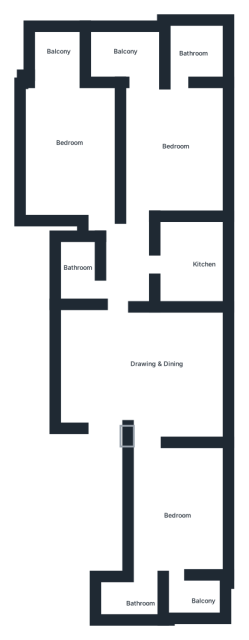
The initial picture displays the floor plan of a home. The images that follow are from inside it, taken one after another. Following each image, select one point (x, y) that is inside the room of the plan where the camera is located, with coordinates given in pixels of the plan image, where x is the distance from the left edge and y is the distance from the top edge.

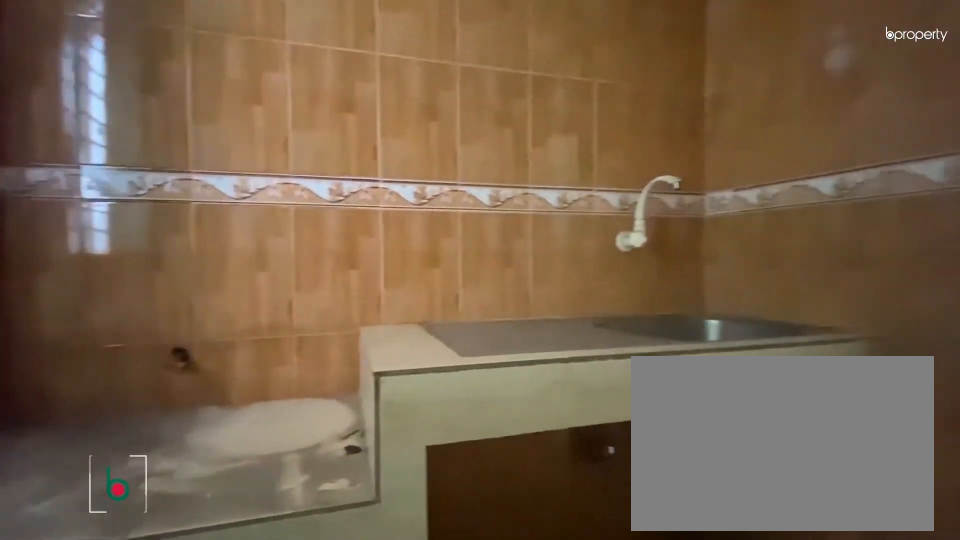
(199, 260)
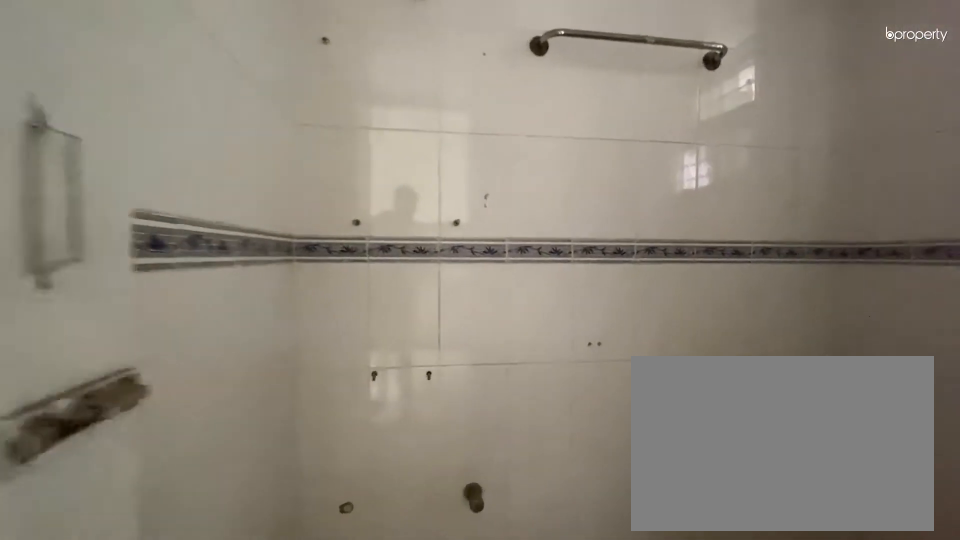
(192, 53)
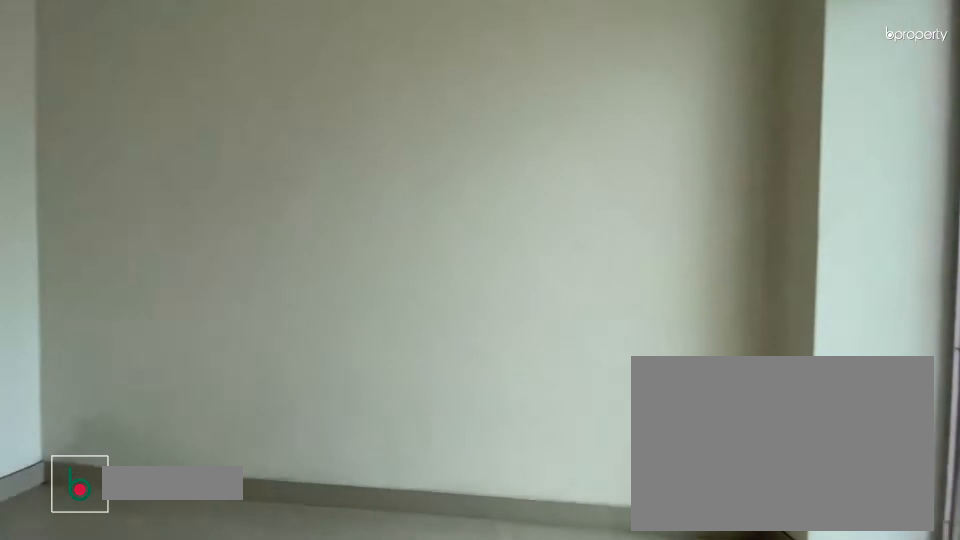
(68, 145)
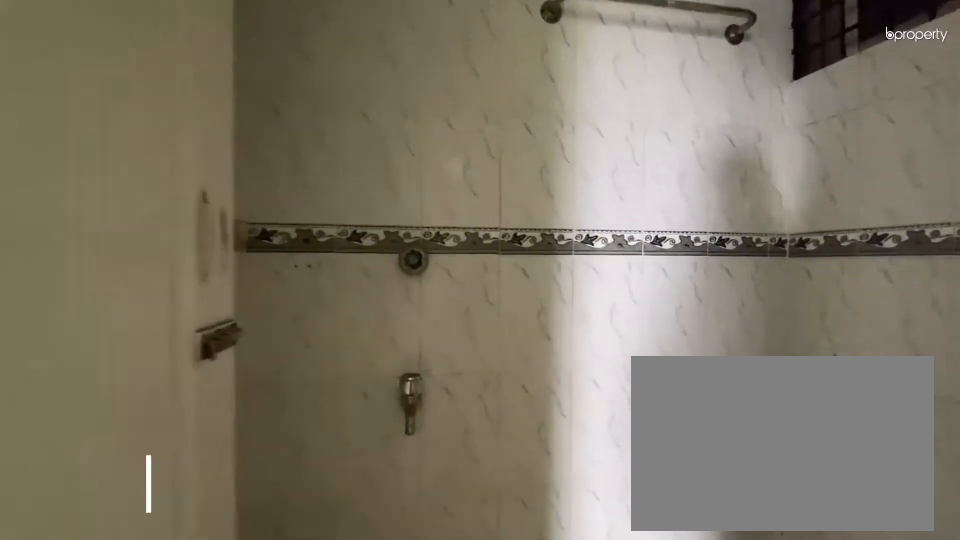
(77, 258)
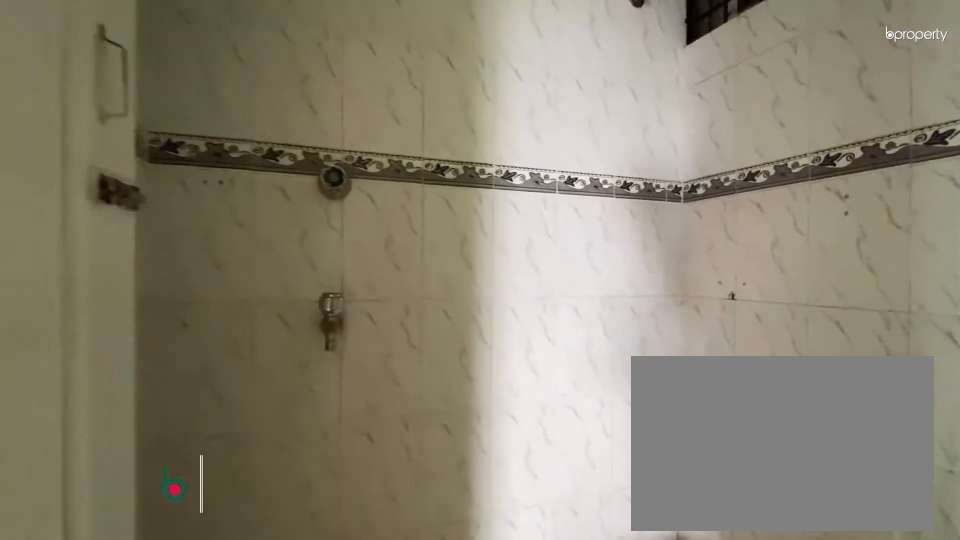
(77, 258)
